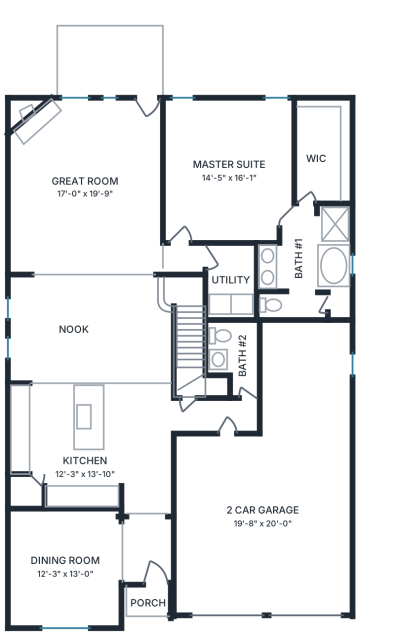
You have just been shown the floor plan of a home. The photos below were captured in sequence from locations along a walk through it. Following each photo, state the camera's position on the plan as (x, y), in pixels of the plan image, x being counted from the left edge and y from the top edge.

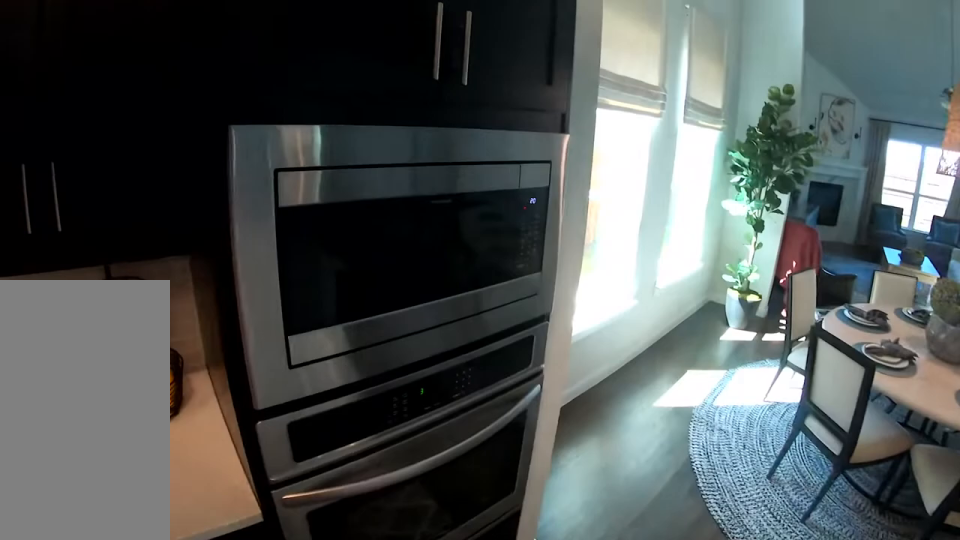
(59, 424)
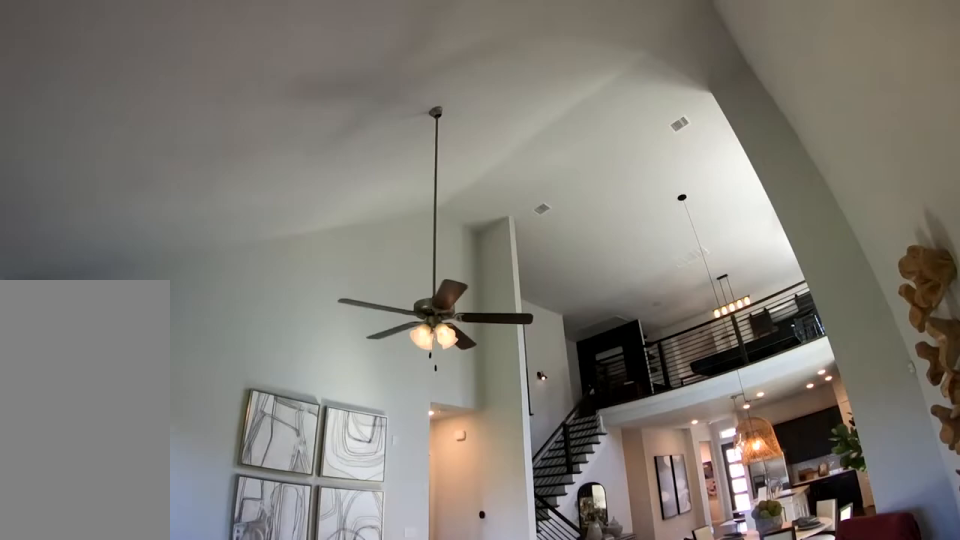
(44, 135)
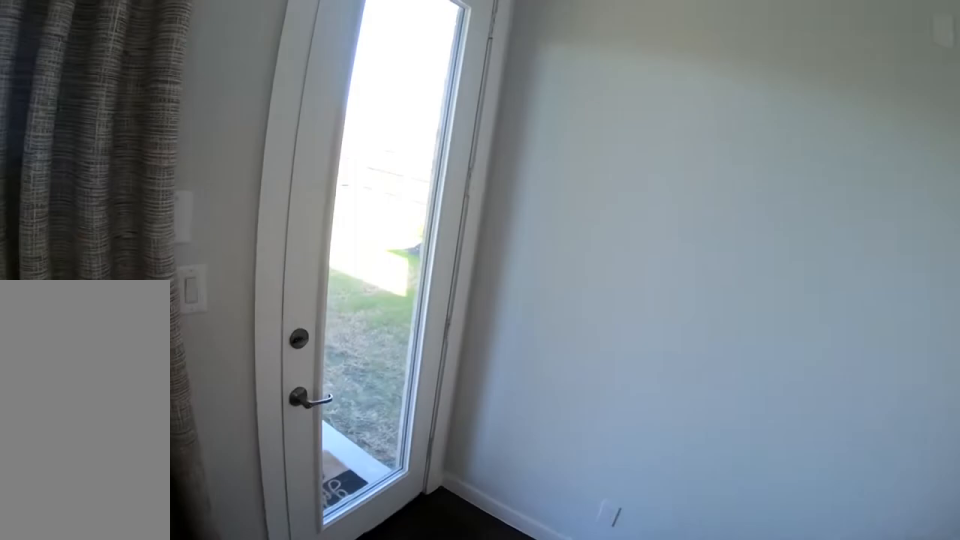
(83, 135)
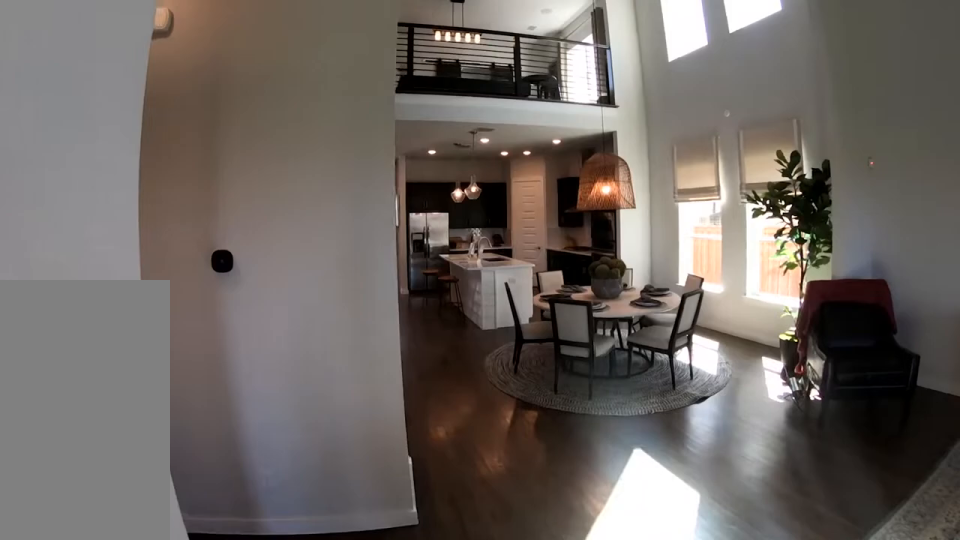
(135, 188)
